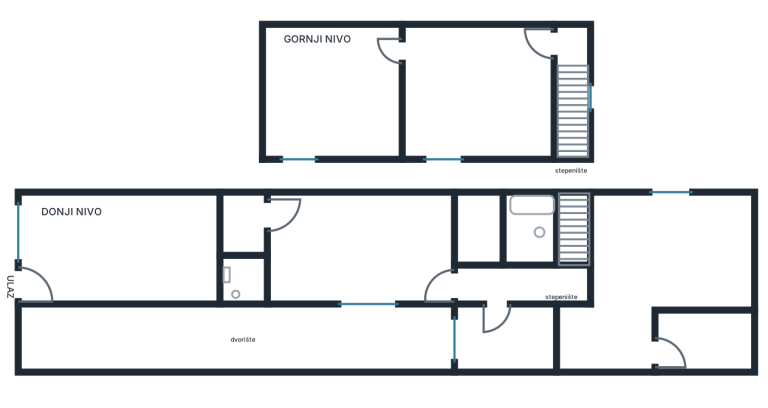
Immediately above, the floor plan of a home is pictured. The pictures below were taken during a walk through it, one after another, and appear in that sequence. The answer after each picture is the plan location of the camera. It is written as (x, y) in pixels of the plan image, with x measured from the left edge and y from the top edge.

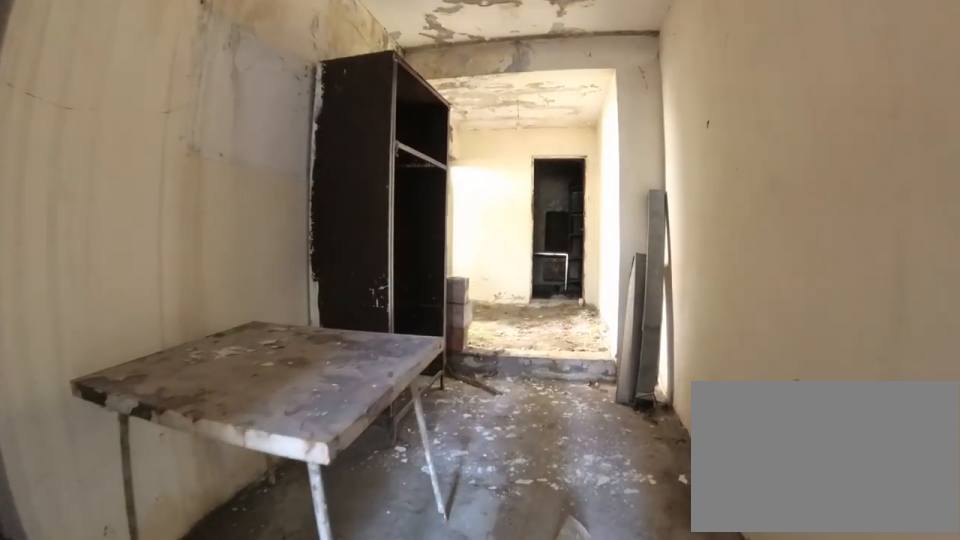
(478, 332)
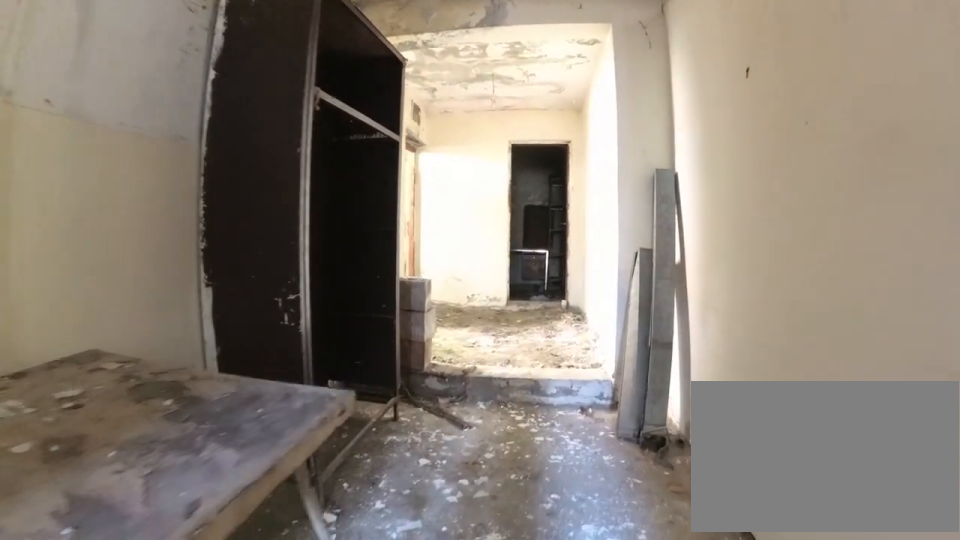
(502, 333)
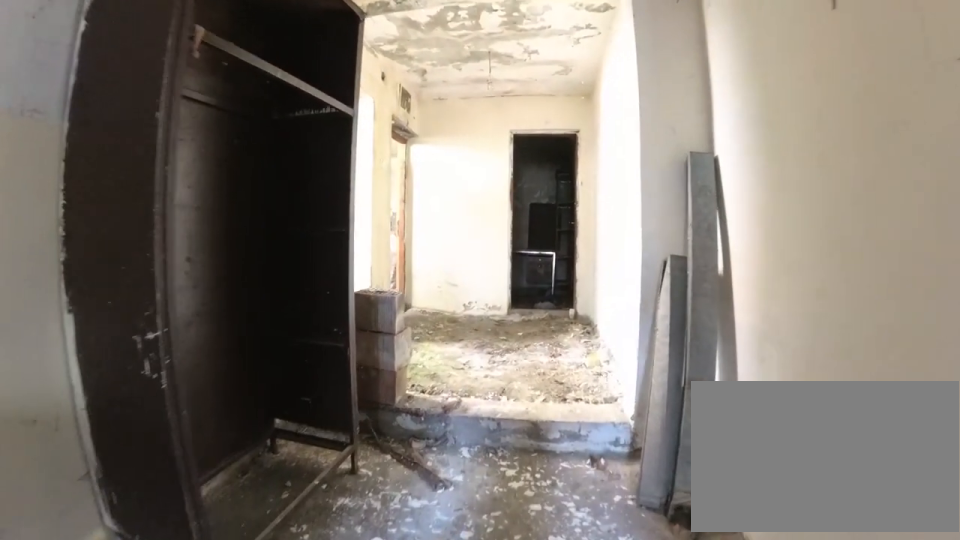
(517, 333)
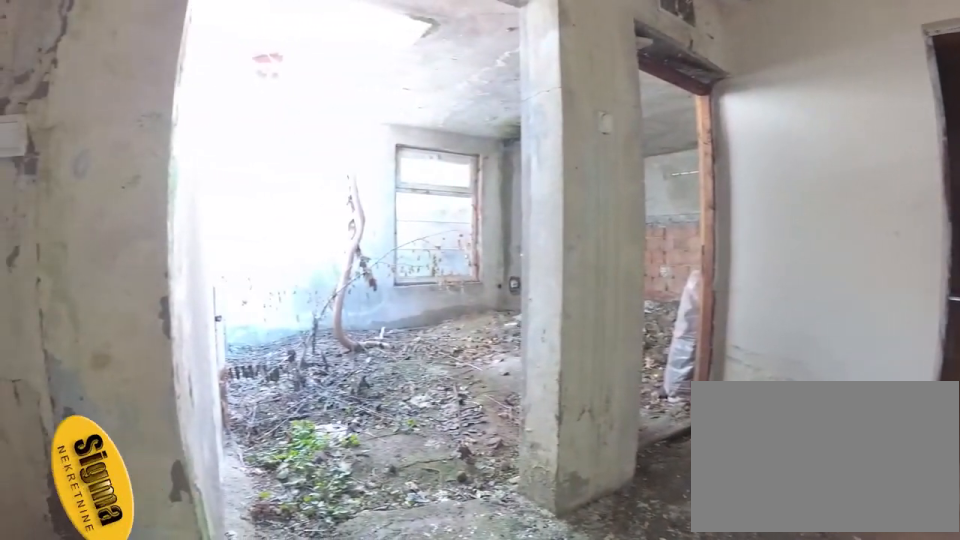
(598, 348)
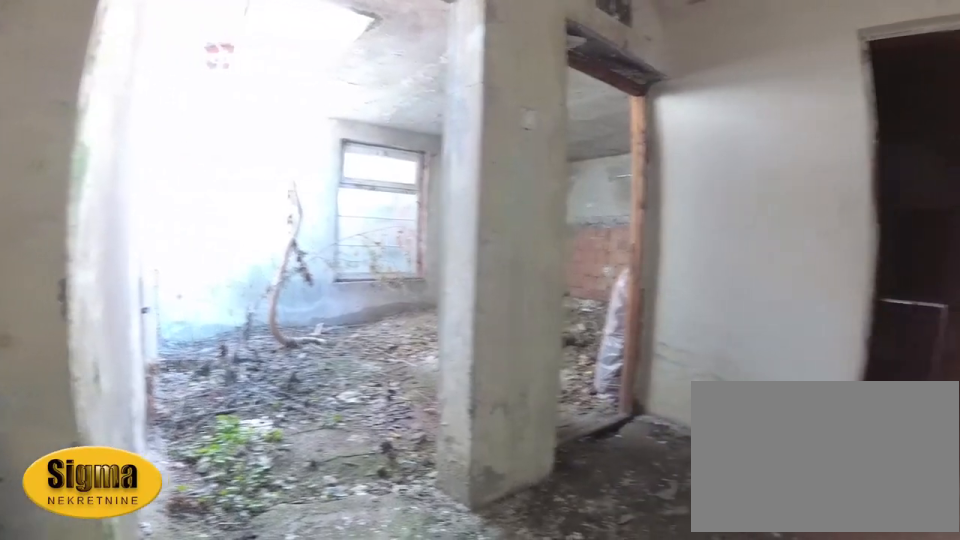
(603, 352)
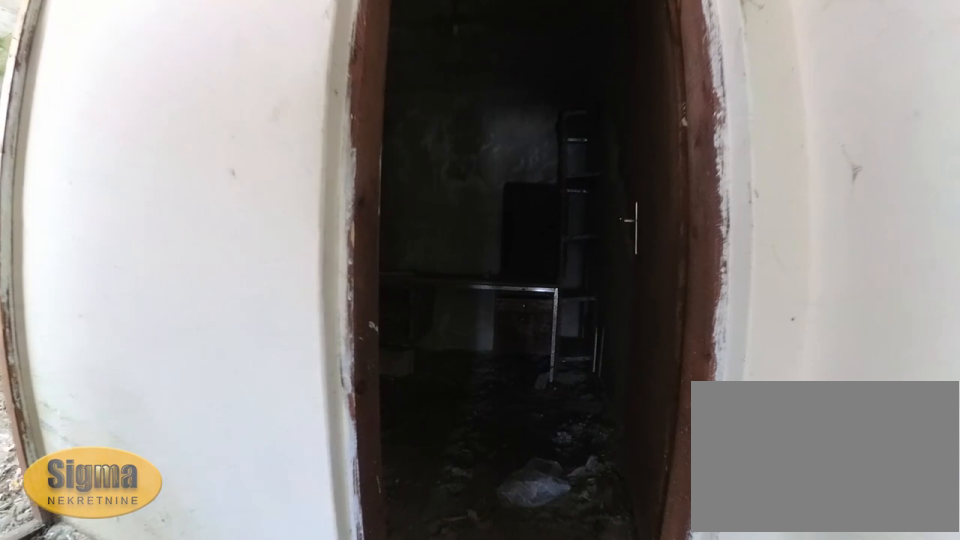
(627, 334)
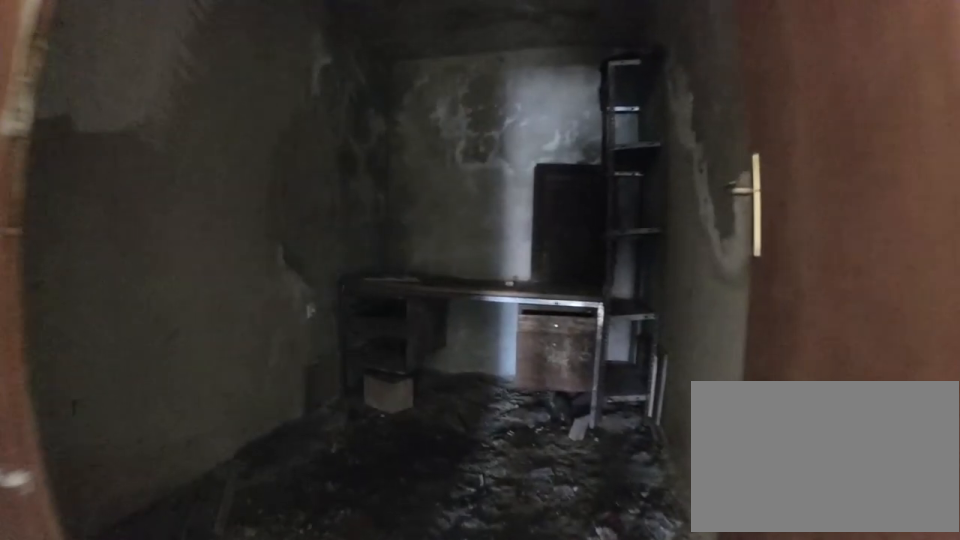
(649, 334)
